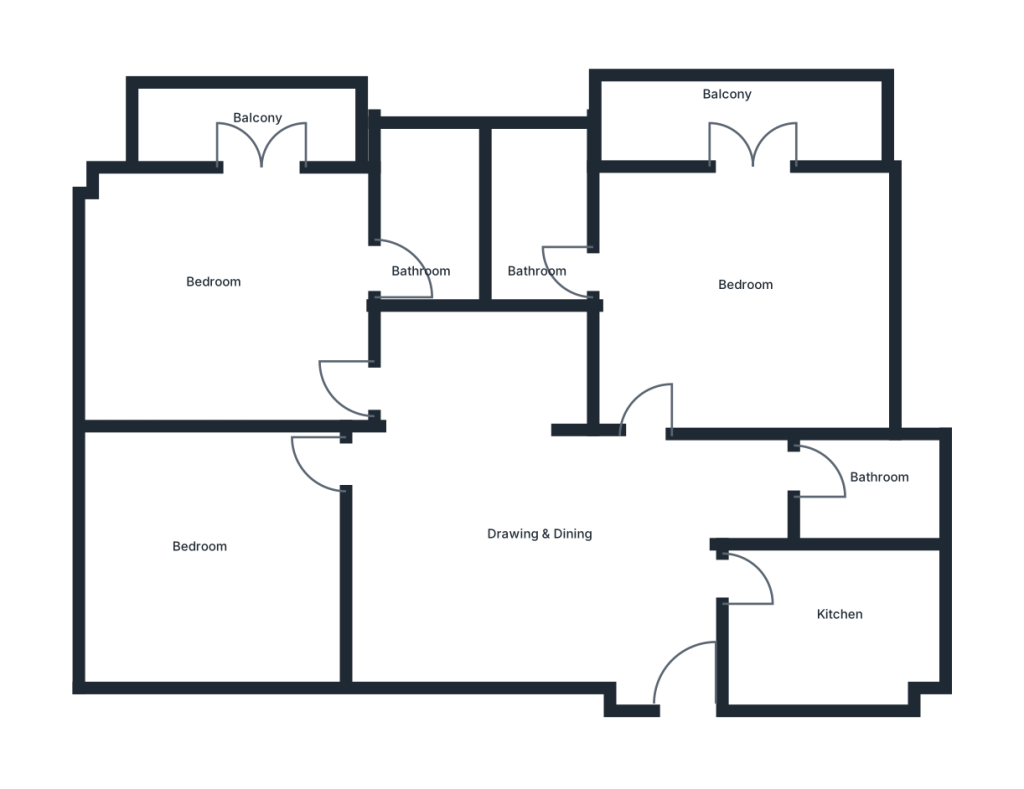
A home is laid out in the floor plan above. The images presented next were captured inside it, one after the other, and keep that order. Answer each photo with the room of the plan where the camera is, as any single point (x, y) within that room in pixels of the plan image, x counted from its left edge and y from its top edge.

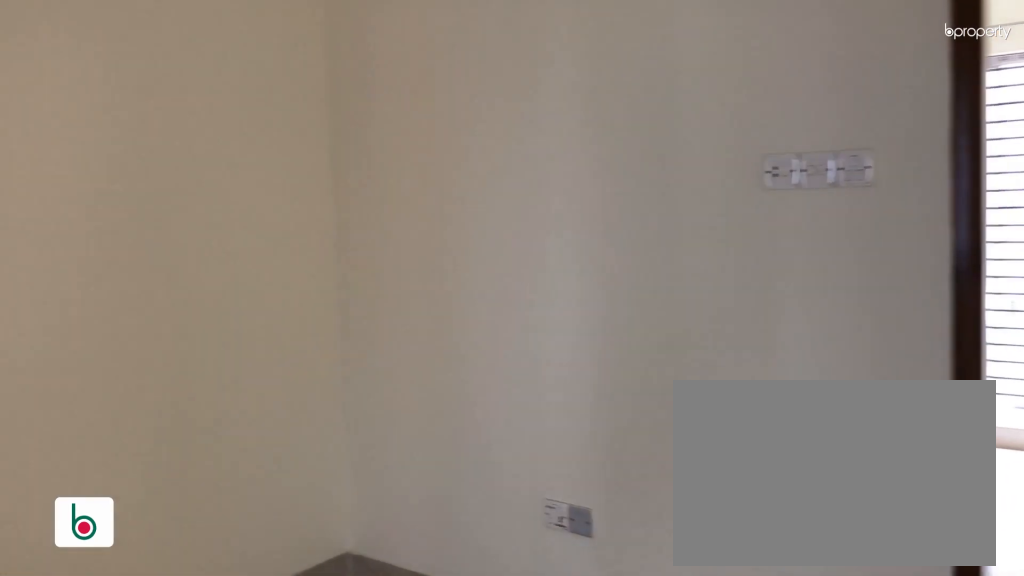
(542, 556)
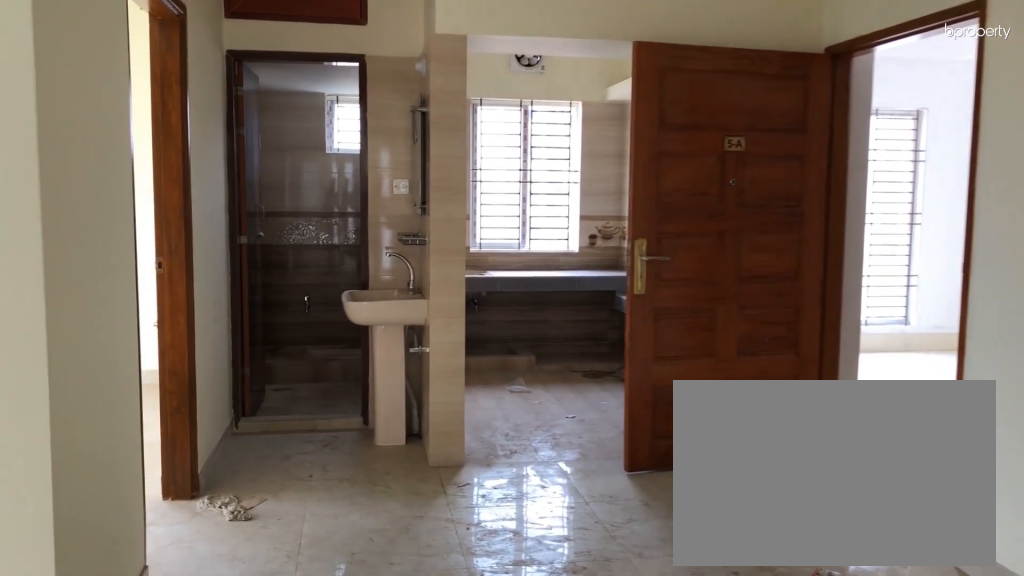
(542, 556)
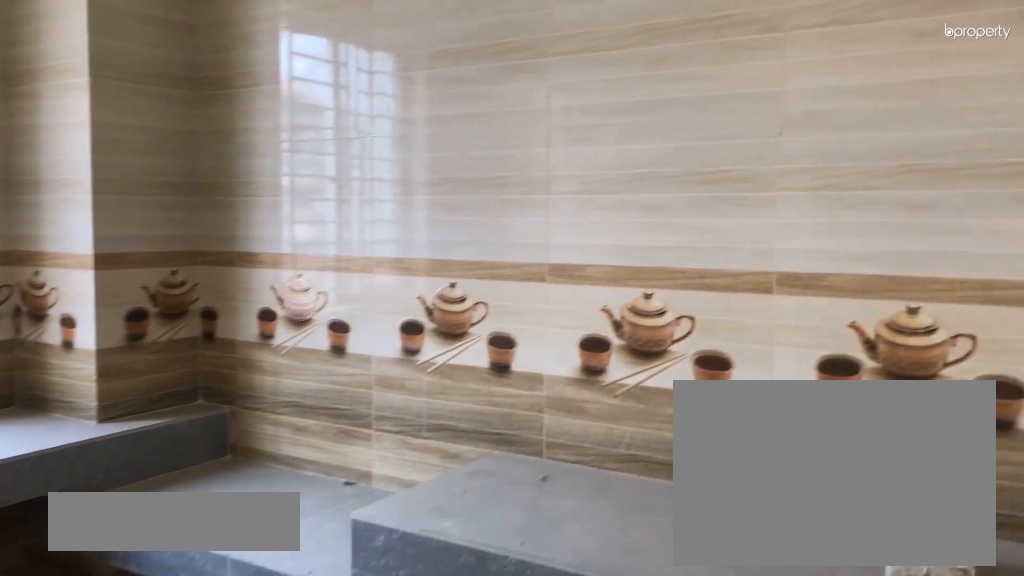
(826, 615)
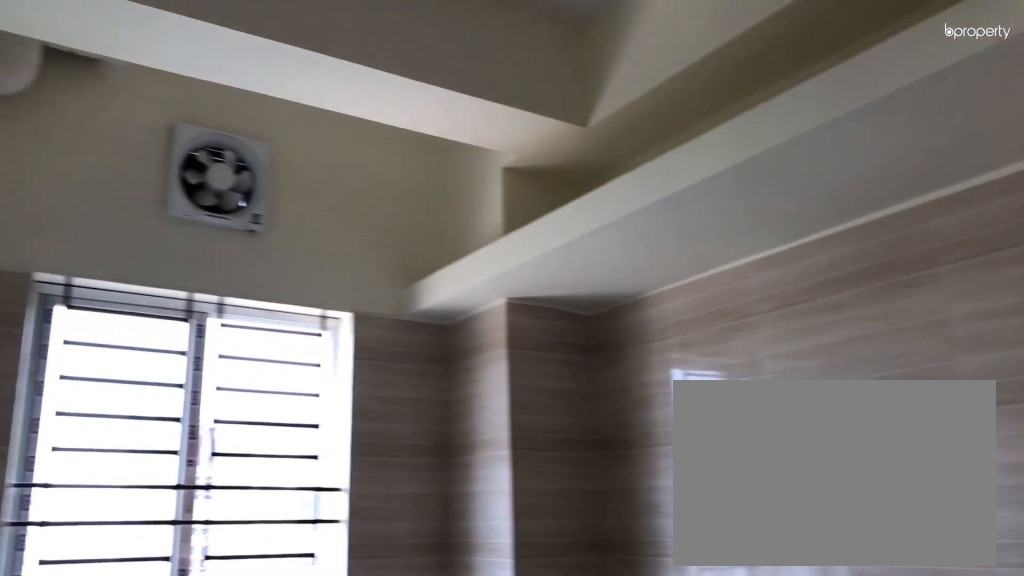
(826, 615)
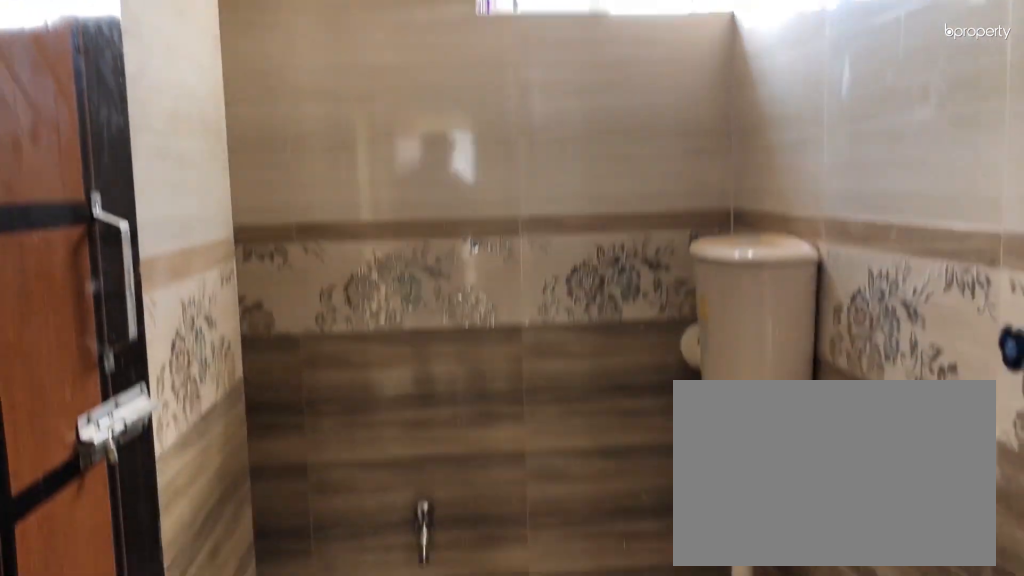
(867, 477)
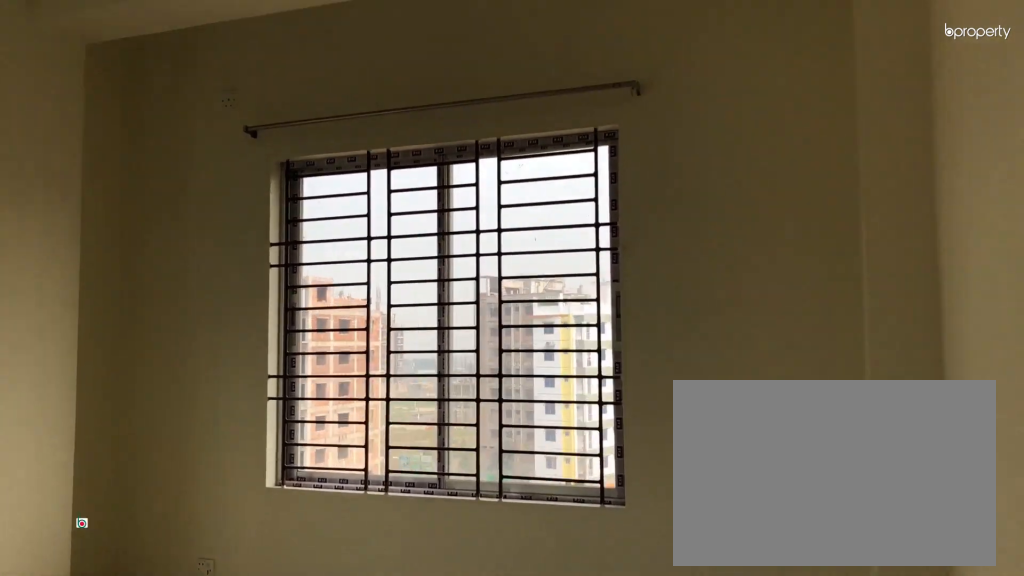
(751, 270)
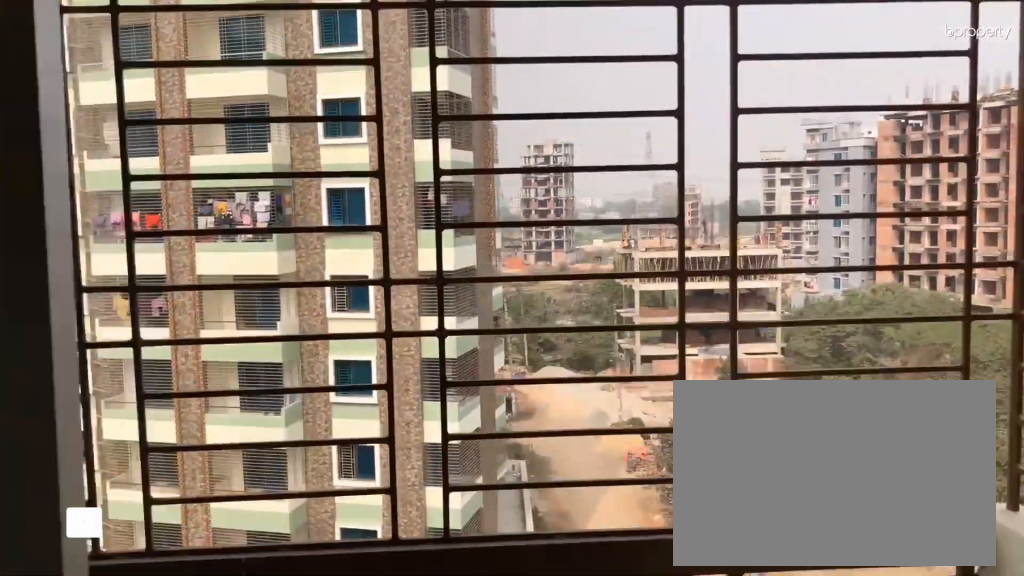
(748, 104)
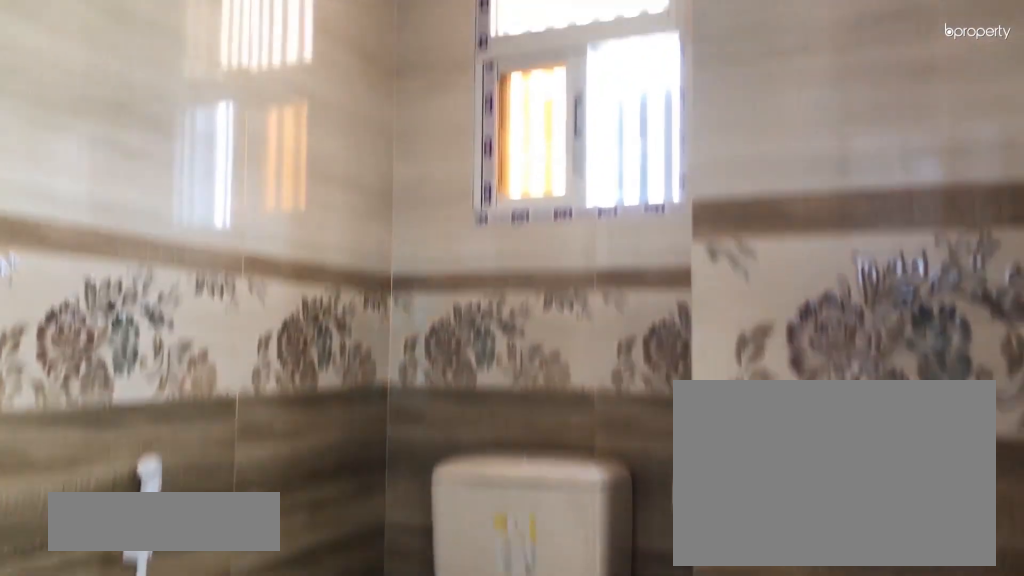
(536, 206)
